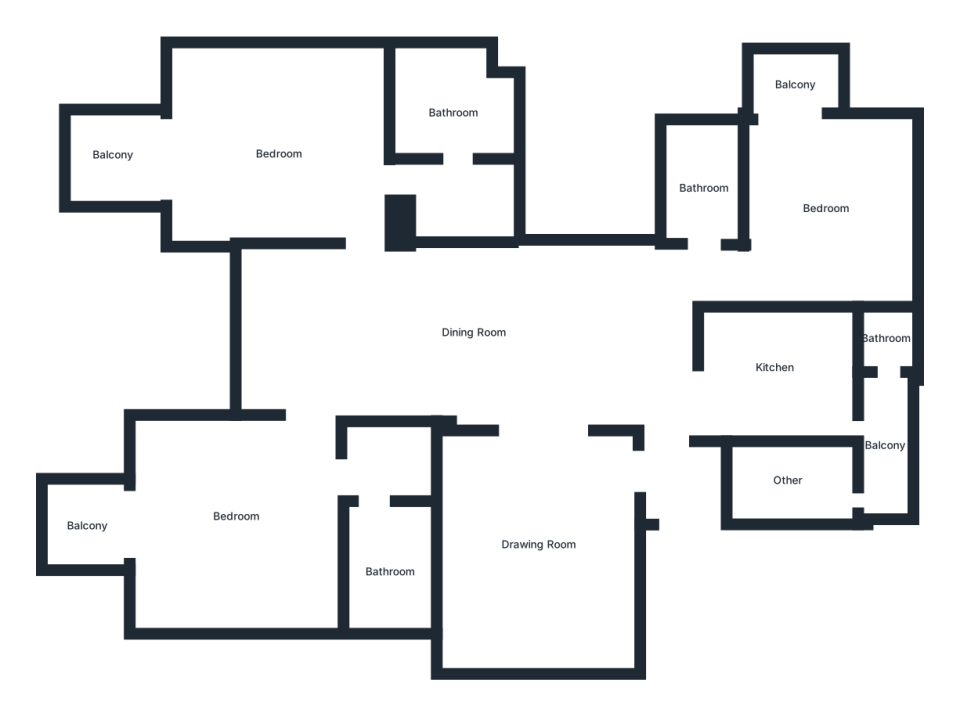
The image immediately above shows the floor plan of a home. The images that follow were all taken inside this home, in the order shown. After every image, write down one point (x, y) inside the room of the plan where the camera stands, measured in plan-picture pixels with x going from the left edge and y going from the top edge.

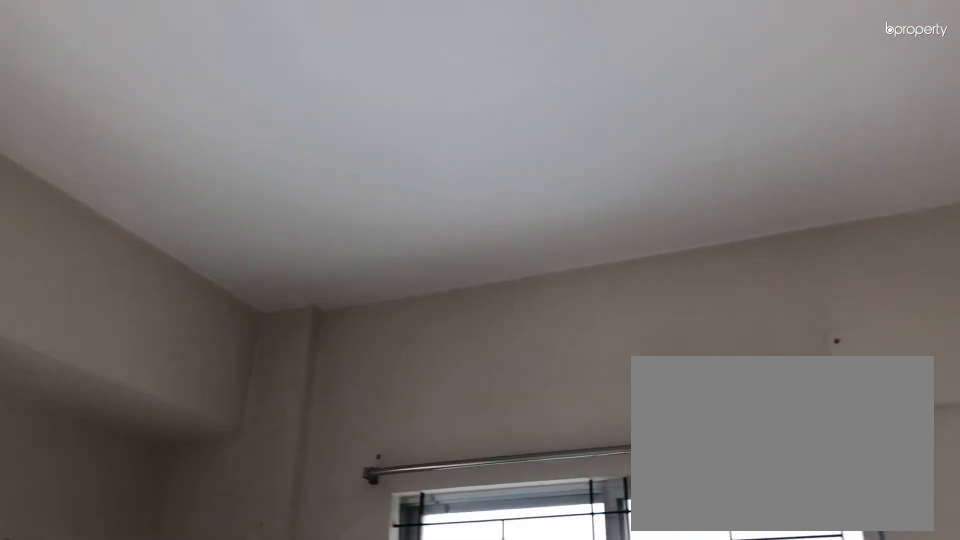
(825, 206)
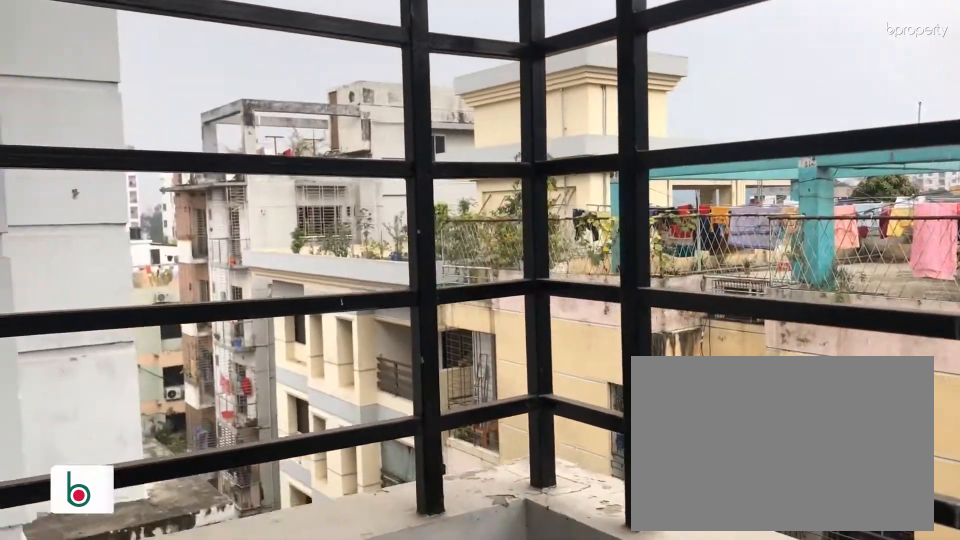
(794, 84)
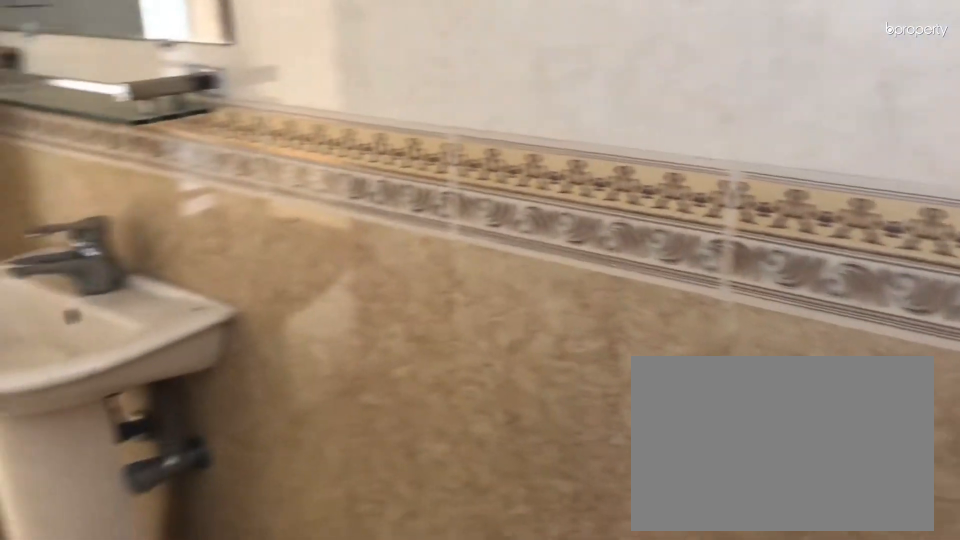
(705, 184)
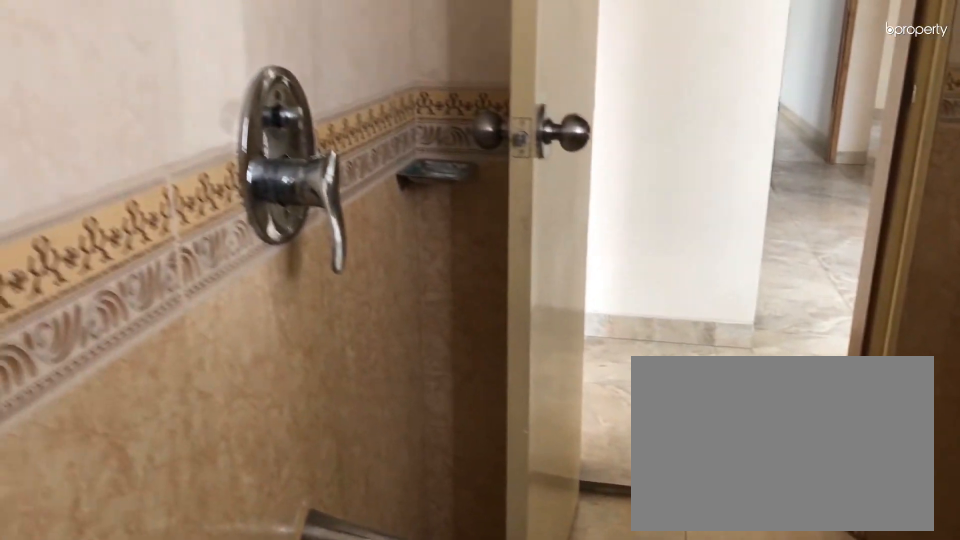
(705, 184)
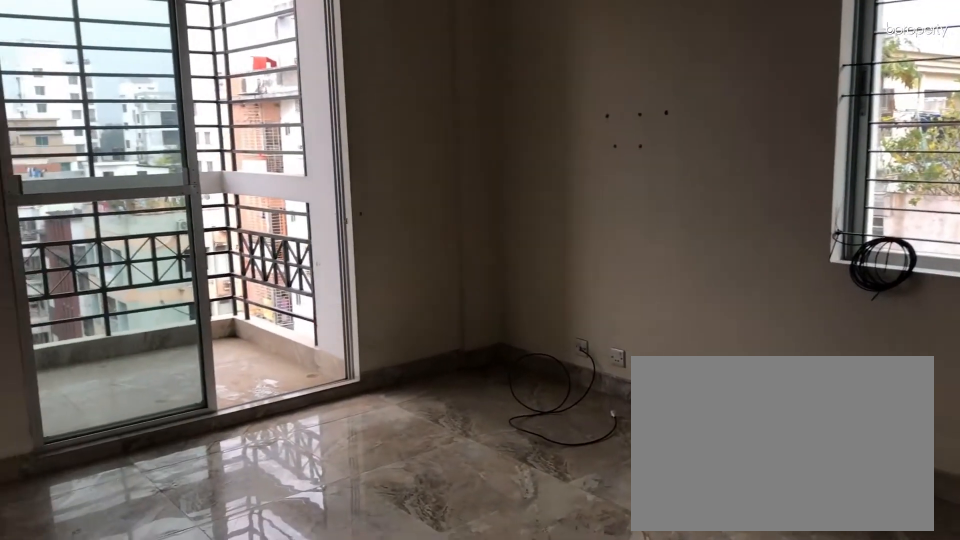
(278, 154)
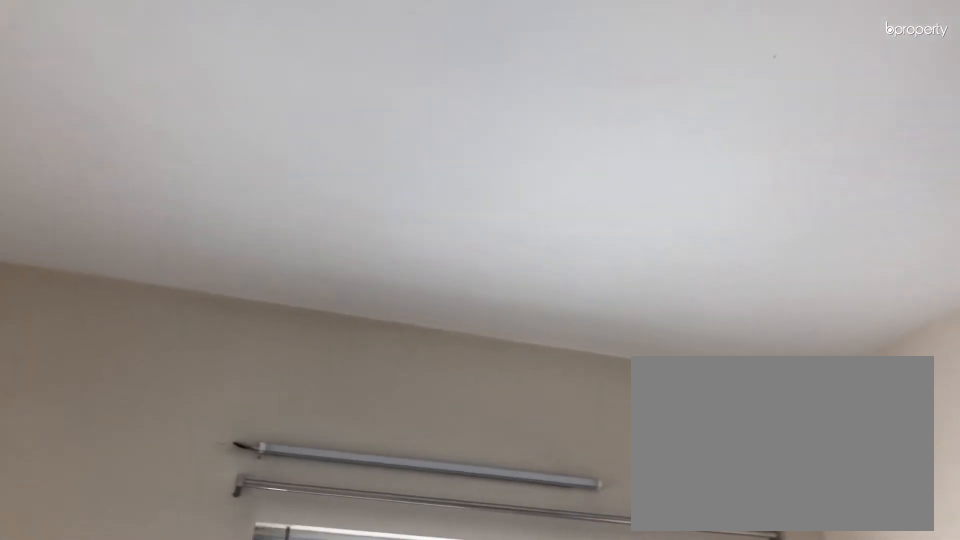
(278, 154)
